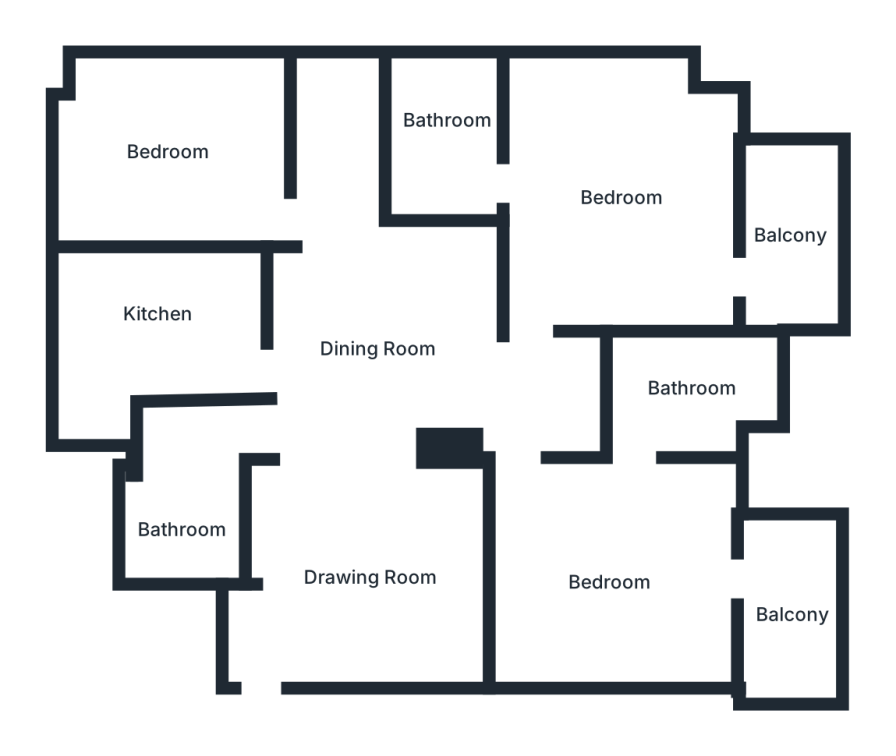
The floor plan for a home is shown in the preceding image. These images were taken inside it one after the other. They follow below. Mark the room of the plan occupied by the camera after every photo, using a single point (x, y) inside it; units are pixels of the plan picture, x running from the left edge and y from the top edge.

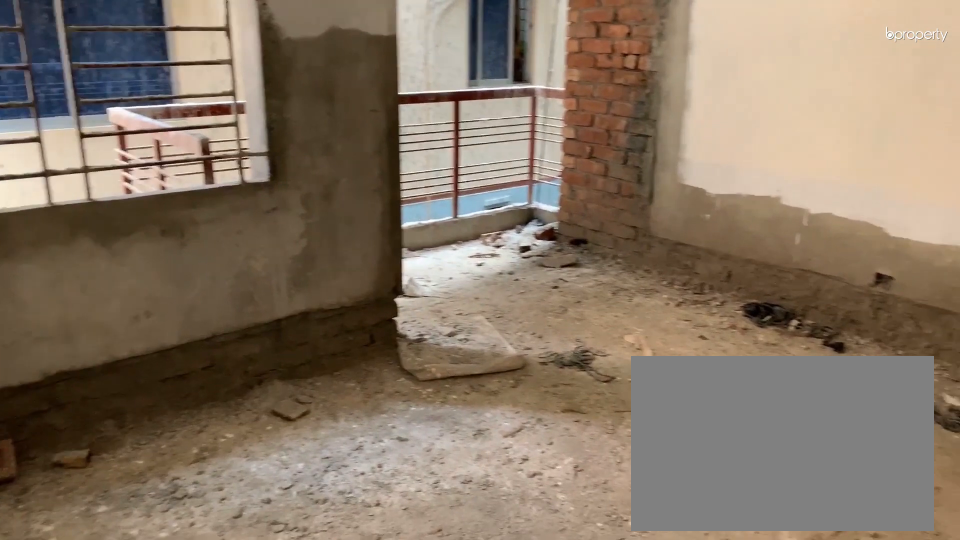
(611, 187)
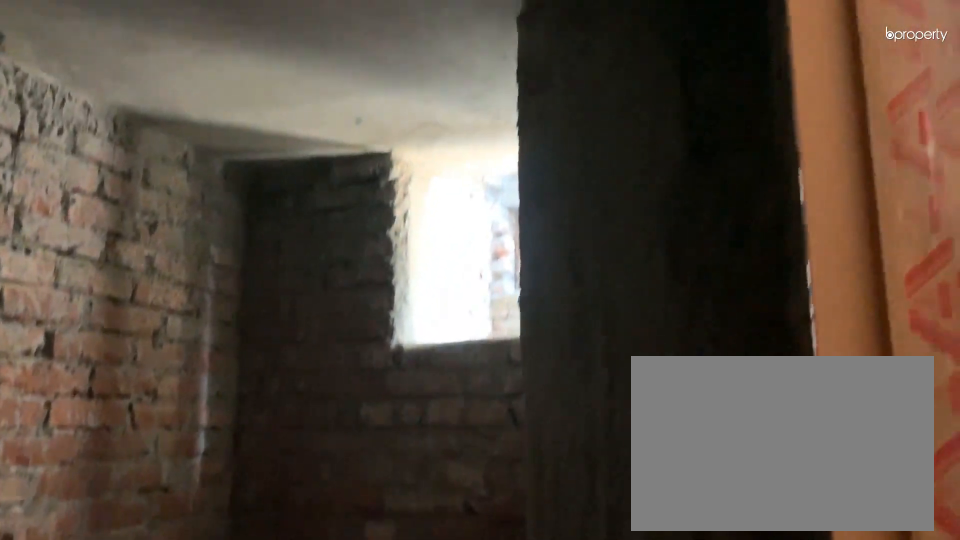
(443, 143)
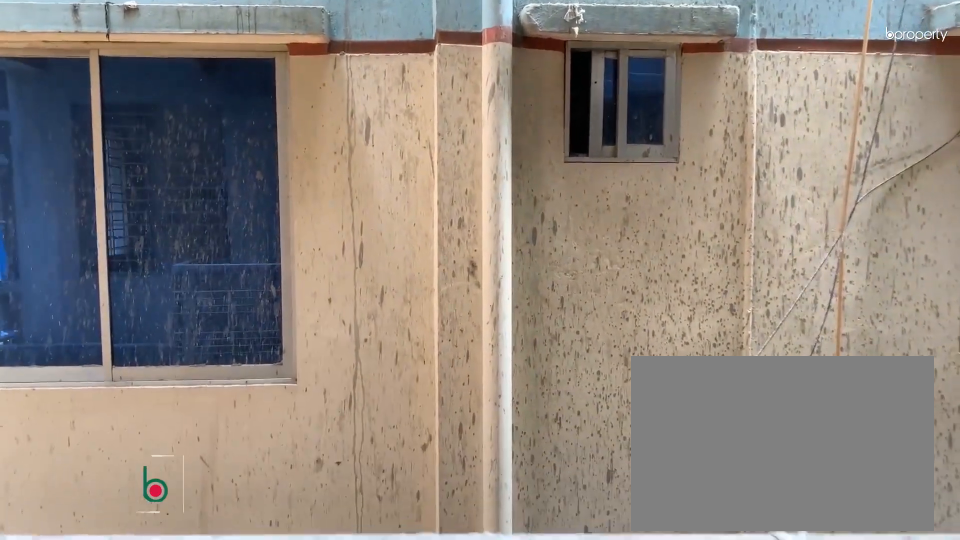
(796, 223)
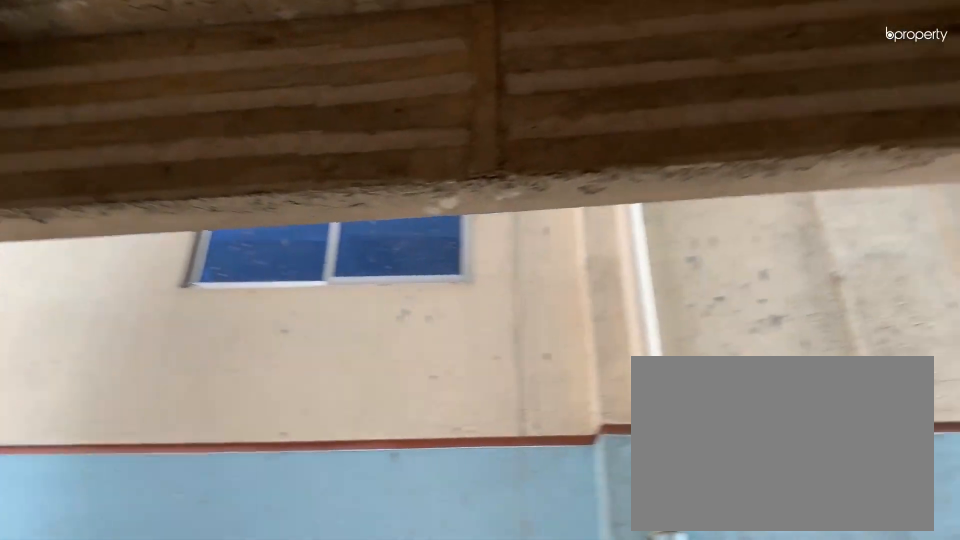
(796, 223)
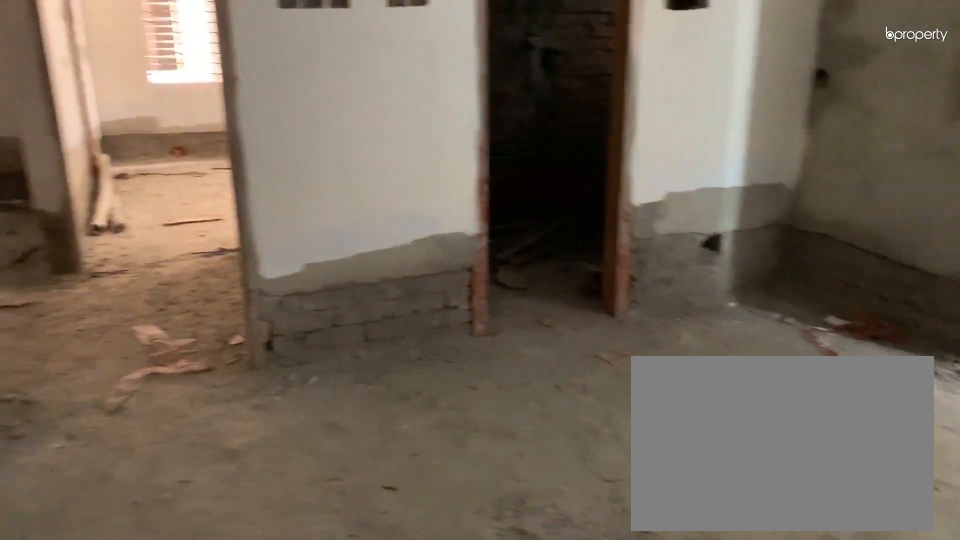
(624, 573)
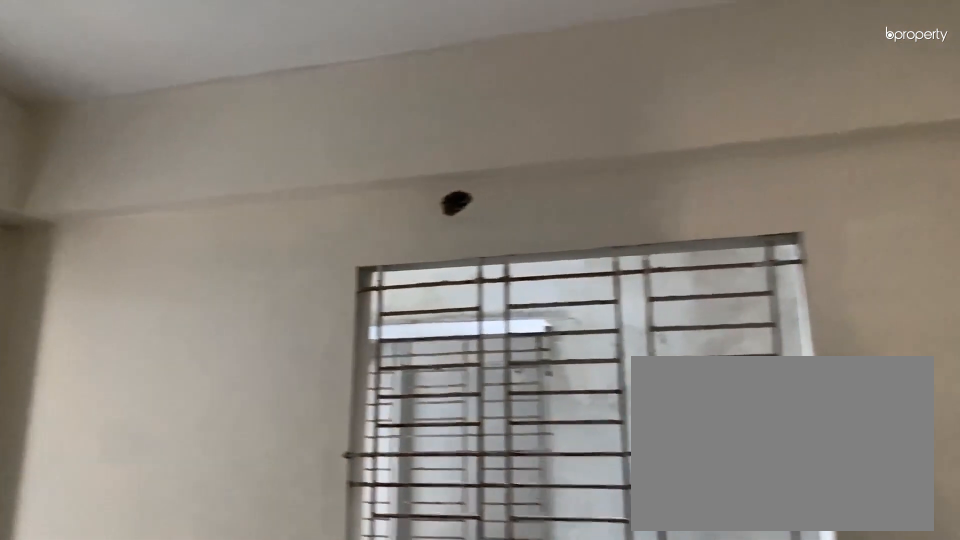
(624, 573)
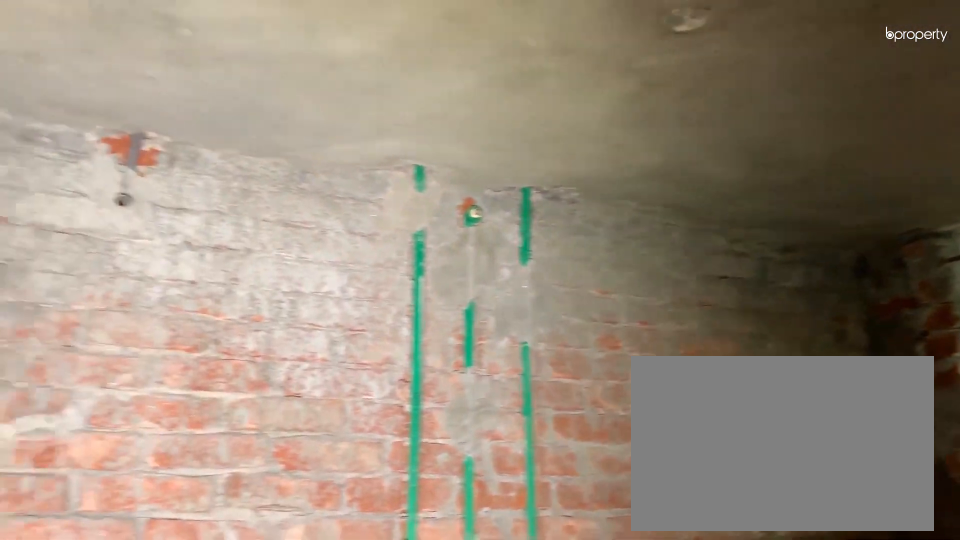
(678, 395)
